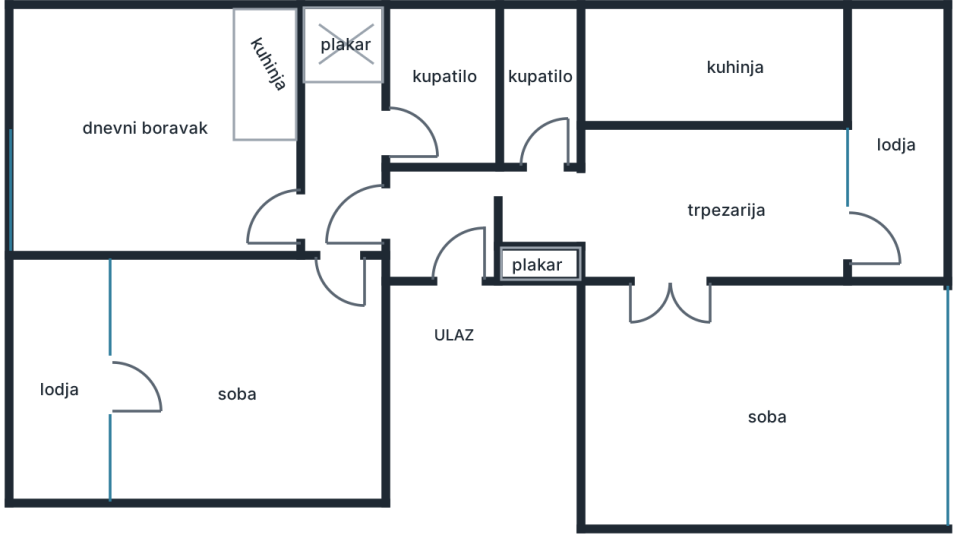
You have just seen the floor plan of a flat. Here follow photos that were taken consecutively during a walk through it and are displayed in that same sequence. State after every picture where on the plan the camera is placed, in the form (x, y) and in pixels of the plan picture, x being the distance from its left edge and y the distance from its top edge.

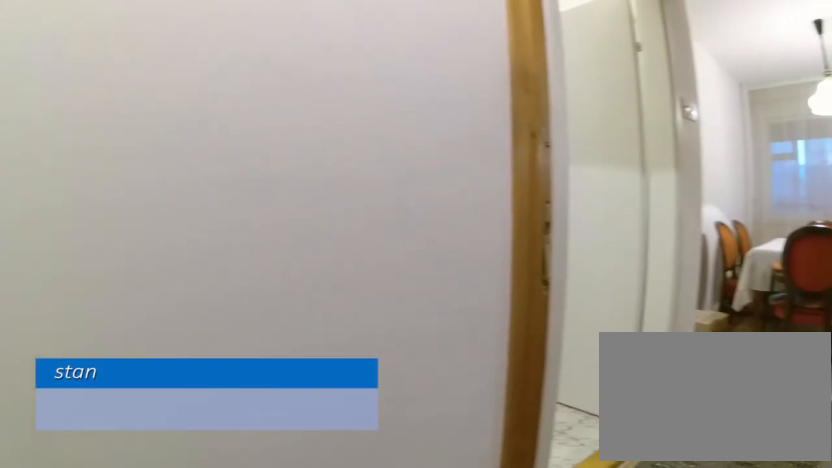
(464, 247)
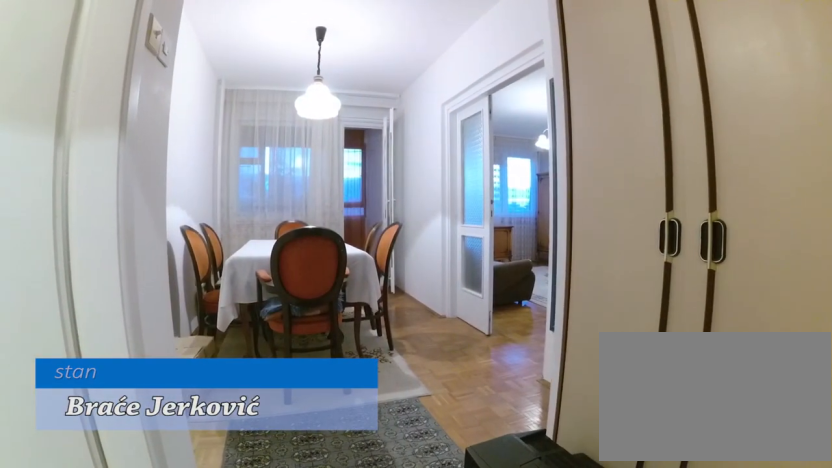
(513, 228)
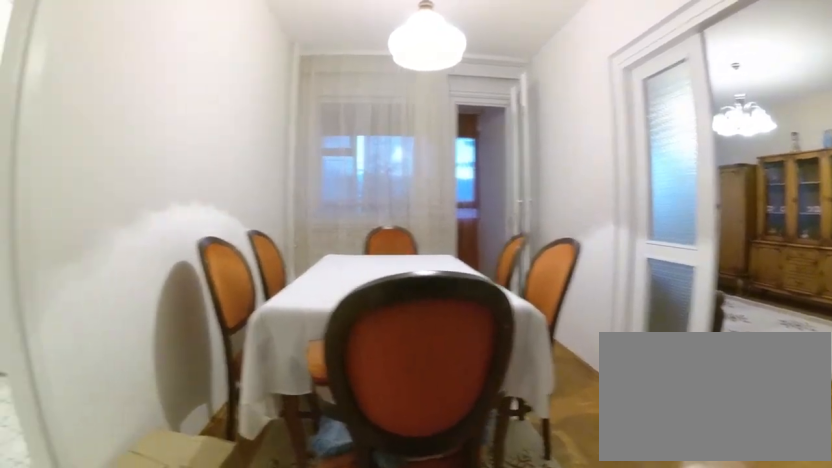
(586, 212)
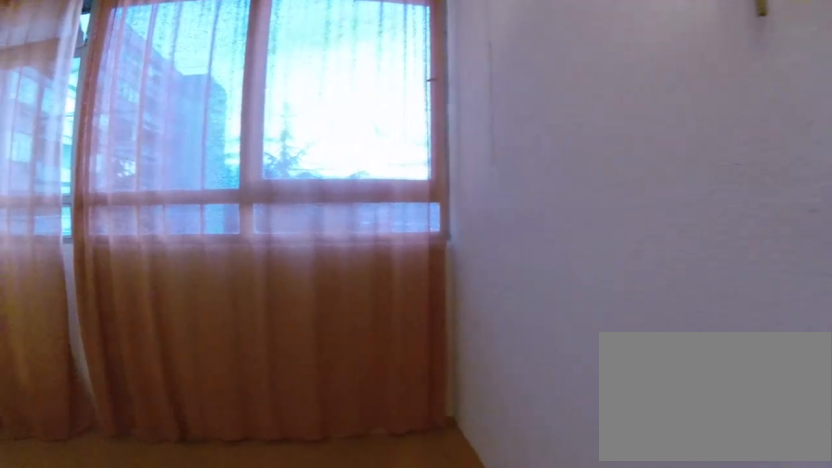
(811, 241)
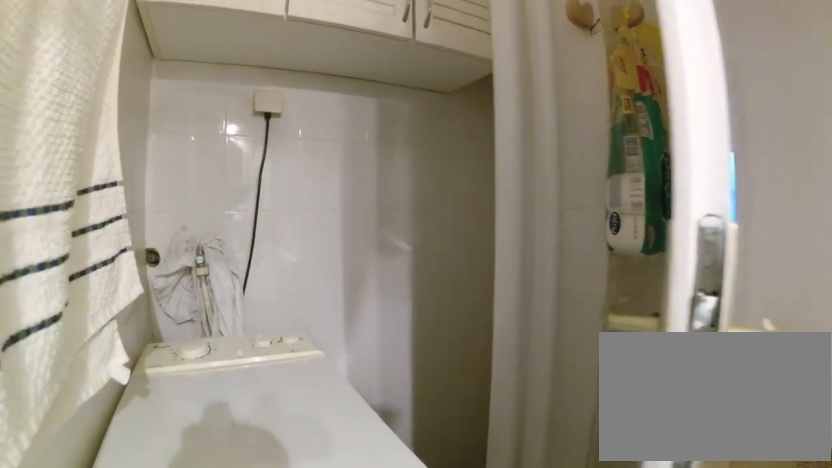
(474, 103)
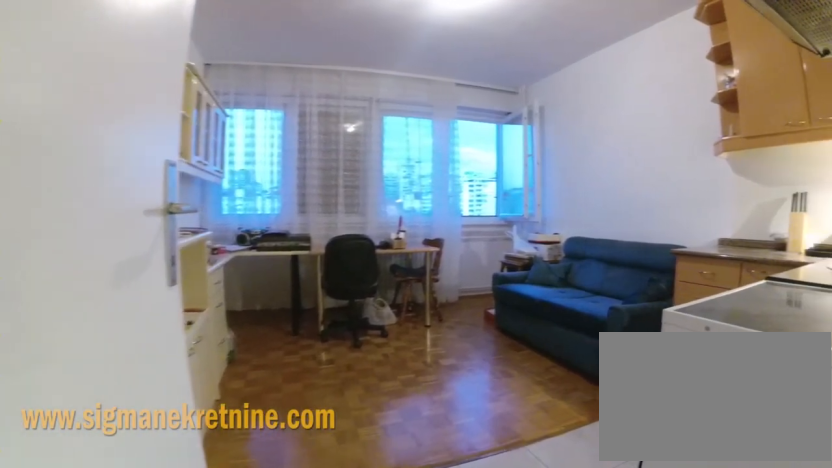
(336, 227)
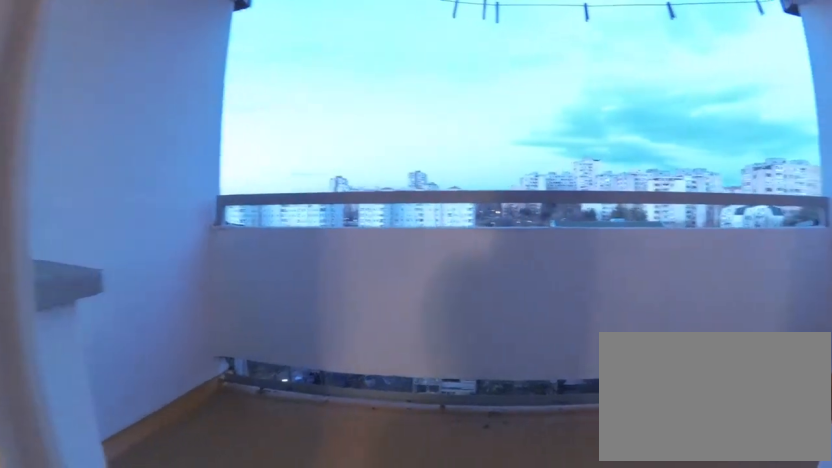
(145, 410)
